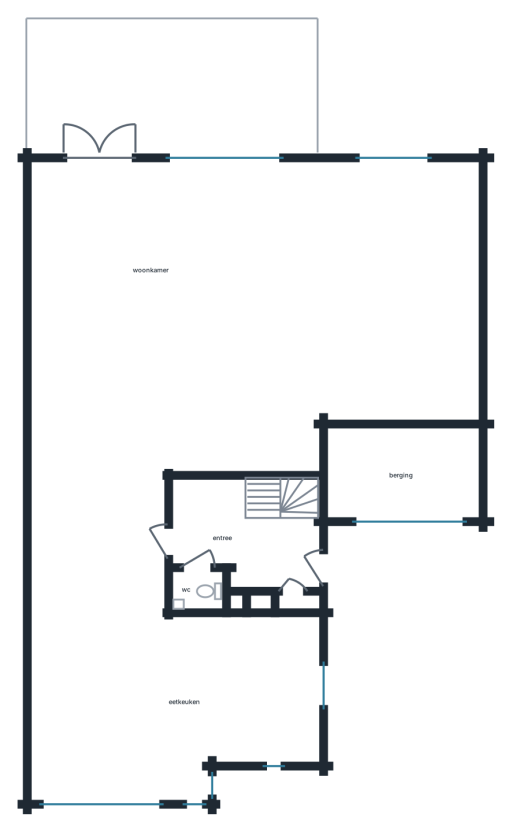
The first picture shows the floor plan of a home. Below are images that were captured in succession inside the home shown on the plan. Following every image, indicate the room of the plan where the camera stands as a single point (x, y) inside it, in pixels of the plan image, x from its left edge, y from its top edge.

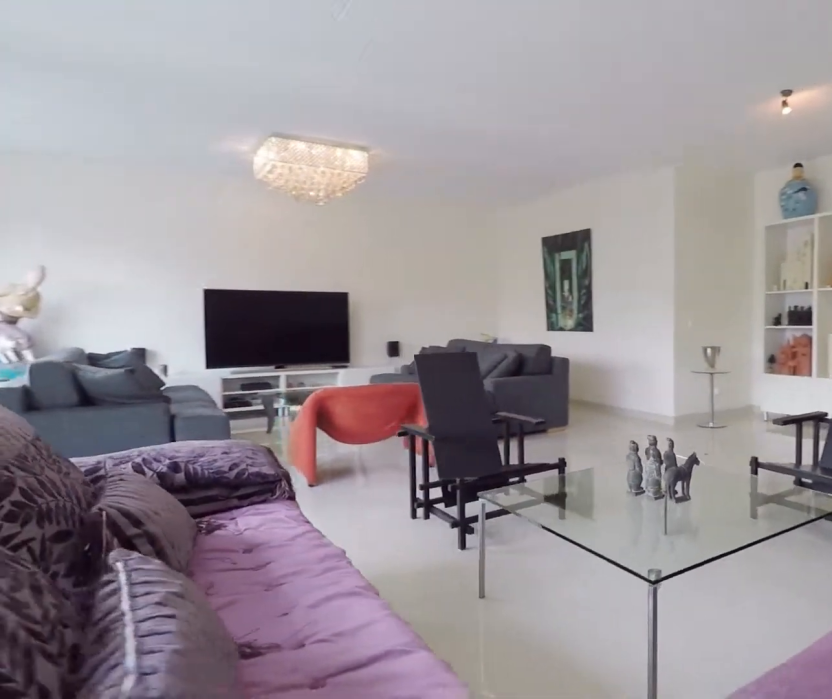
(233, 327)
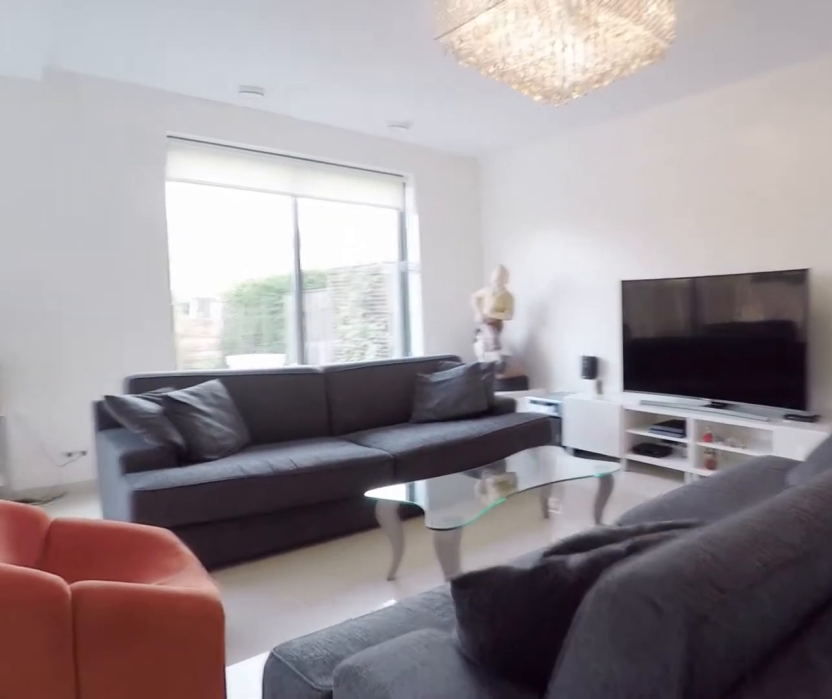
(233, 327)
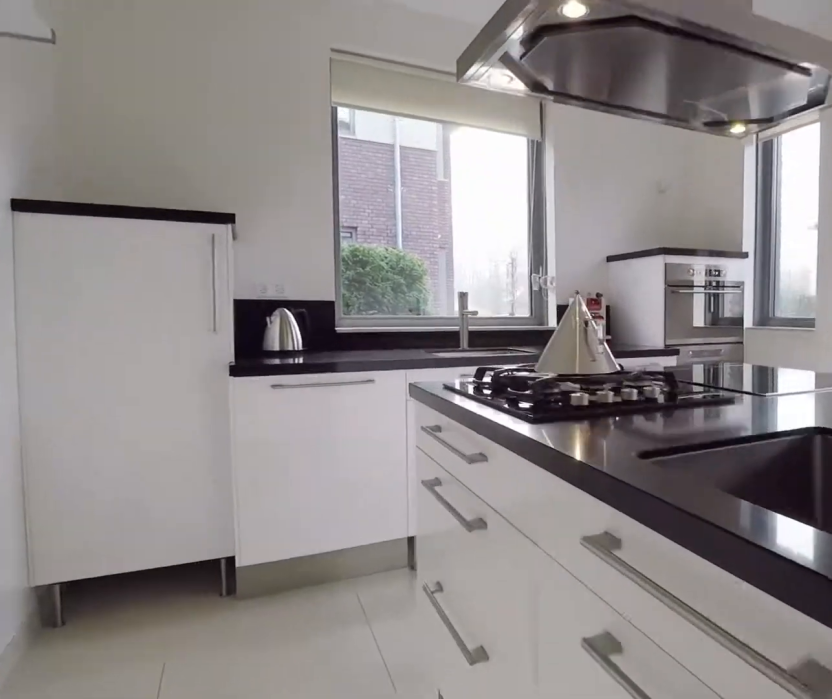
(166, 702)
